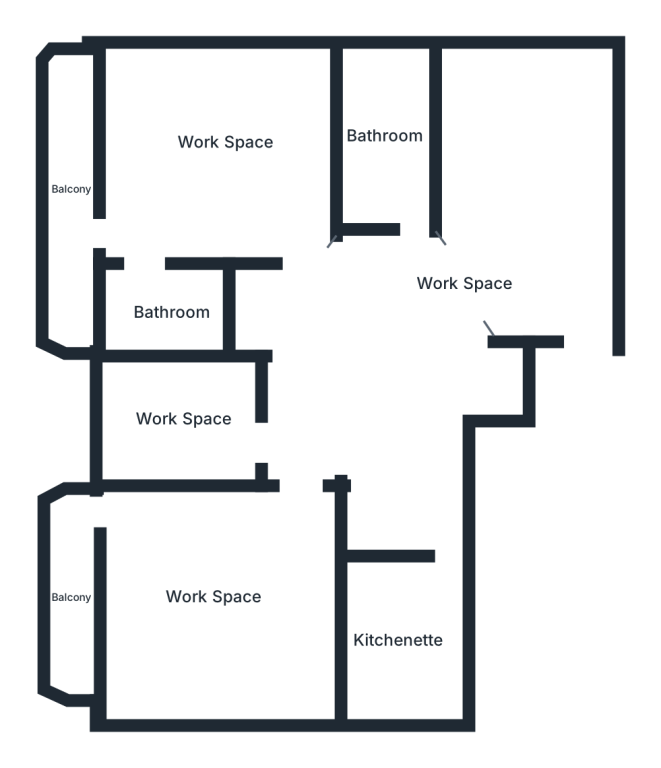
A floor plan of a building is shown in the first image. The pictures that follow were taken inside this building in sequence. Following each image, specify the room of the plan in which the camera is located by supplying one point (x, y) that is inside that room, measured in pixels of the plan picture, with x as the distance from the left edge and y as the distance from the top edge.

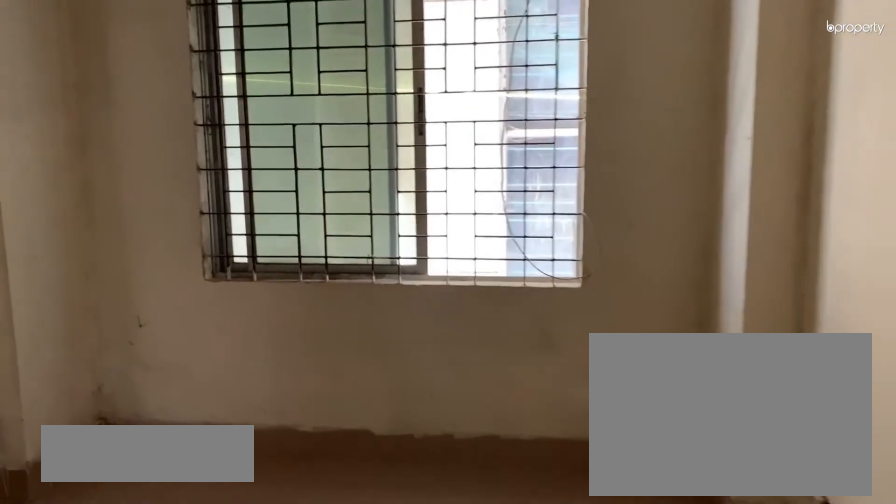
(471, 282)
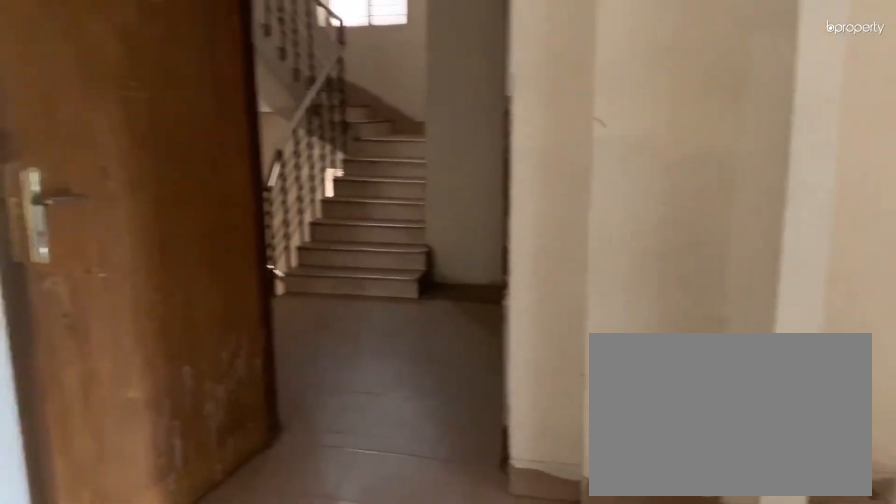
(471, 282)
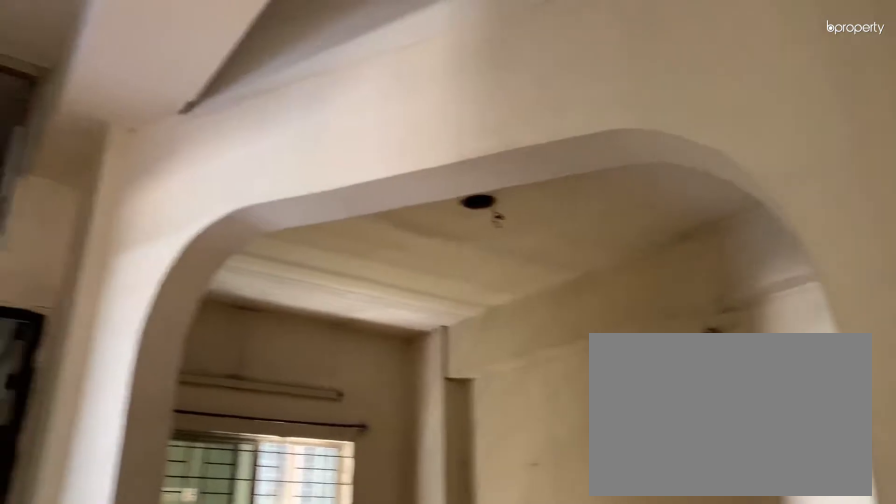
(470, 282)
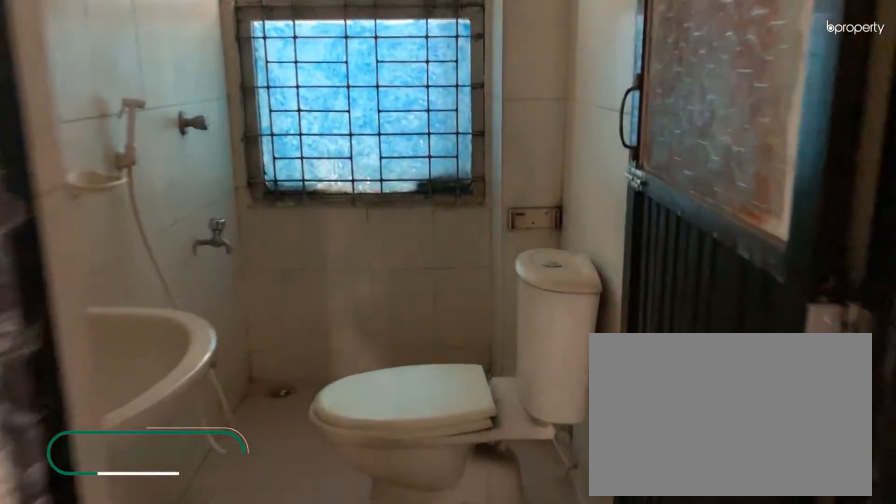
(384, 136)
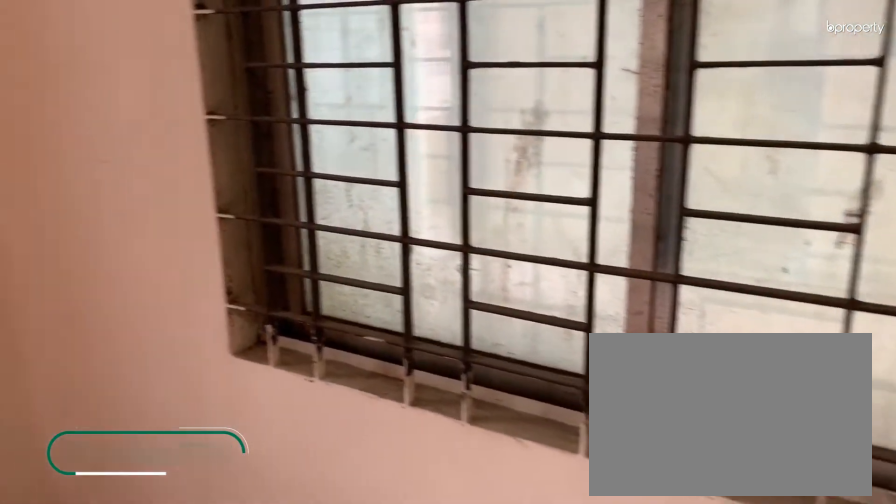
(224, 140)
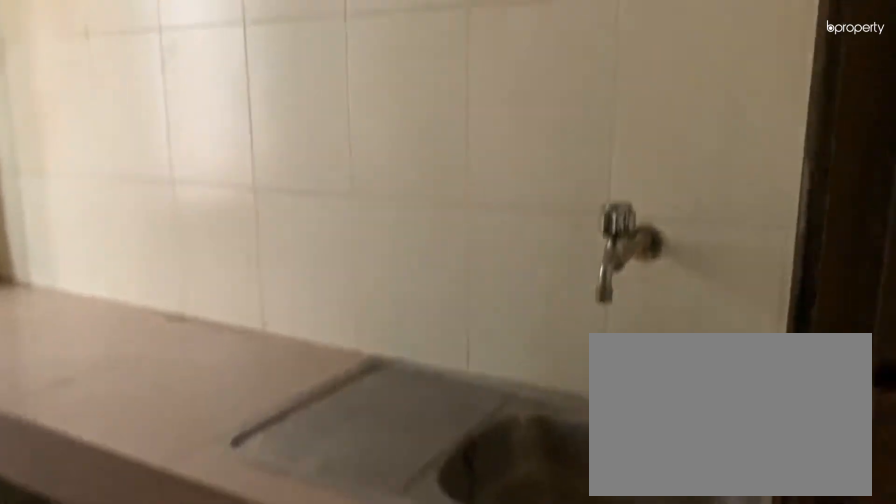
(399, 641)
